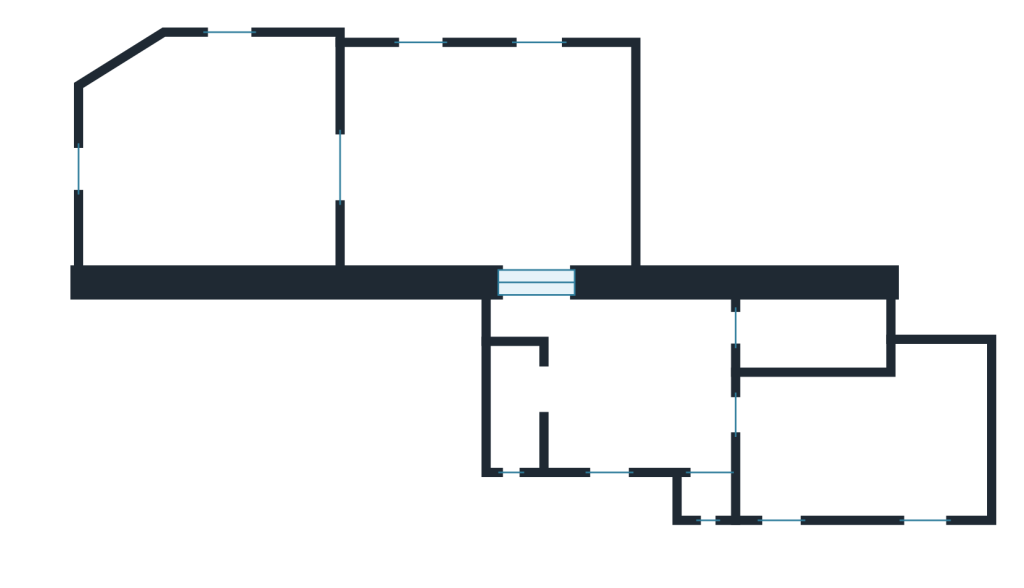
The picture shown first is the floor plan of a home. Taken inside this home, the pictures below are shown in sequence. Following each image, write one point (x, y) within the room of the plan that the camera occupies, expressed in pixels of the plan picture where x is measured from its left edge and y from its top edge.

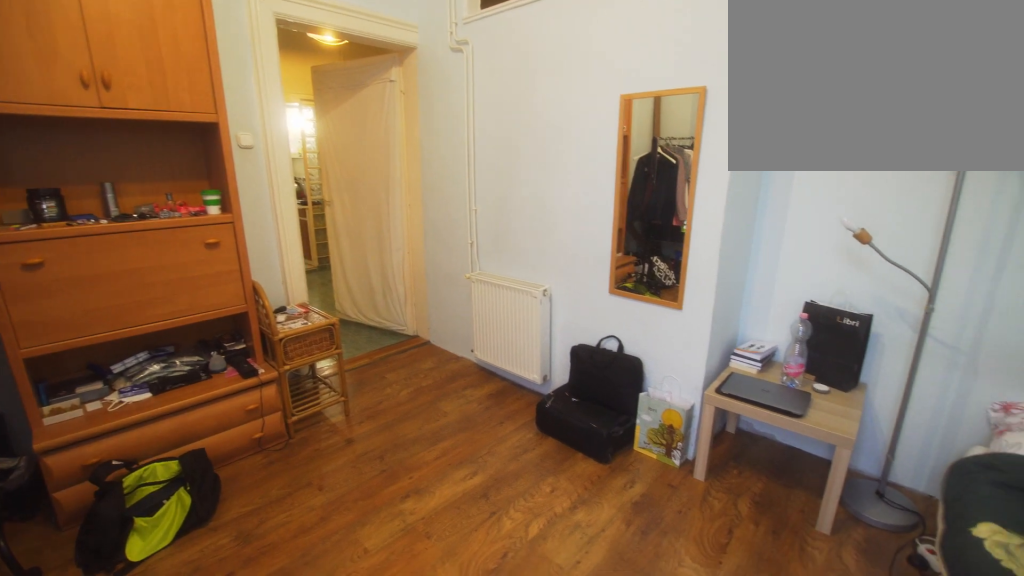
(877, 453)
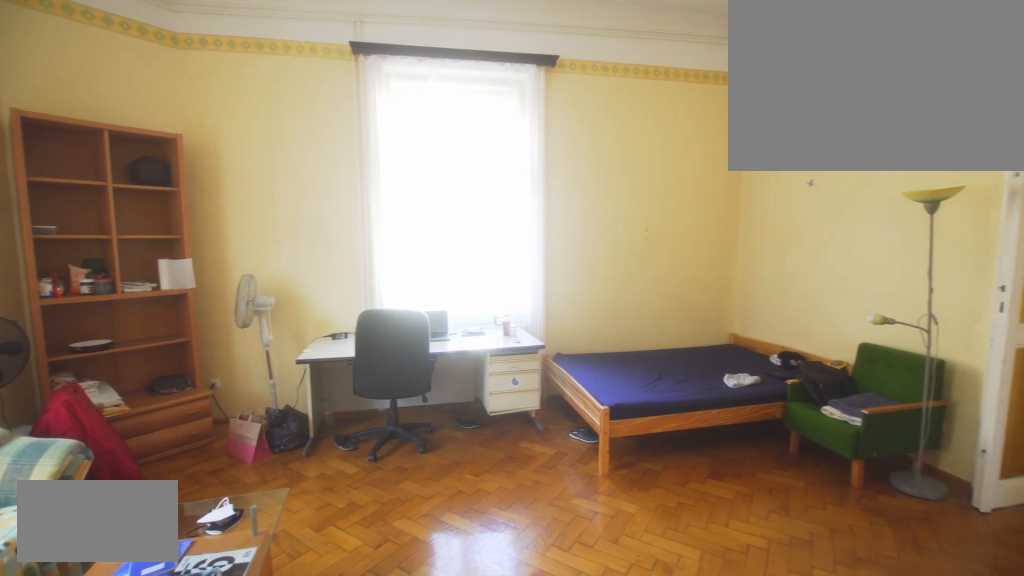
(213, 167)
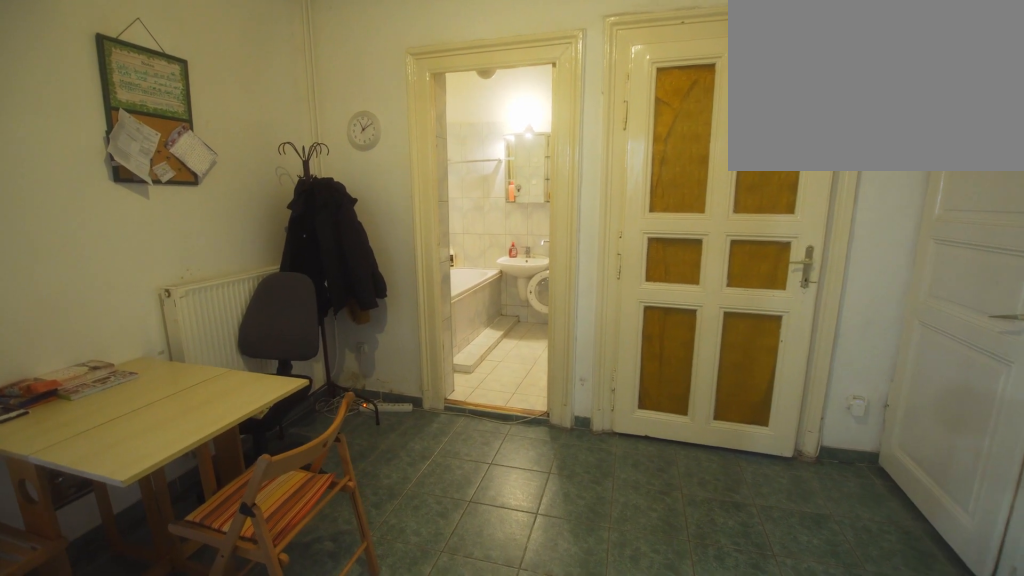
(614, 390)
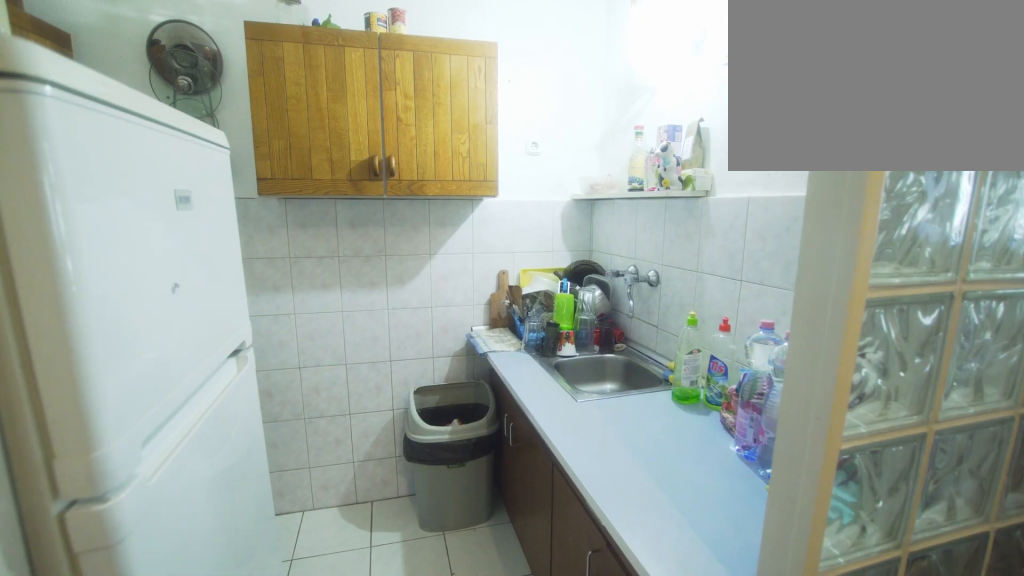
(519, 396)
